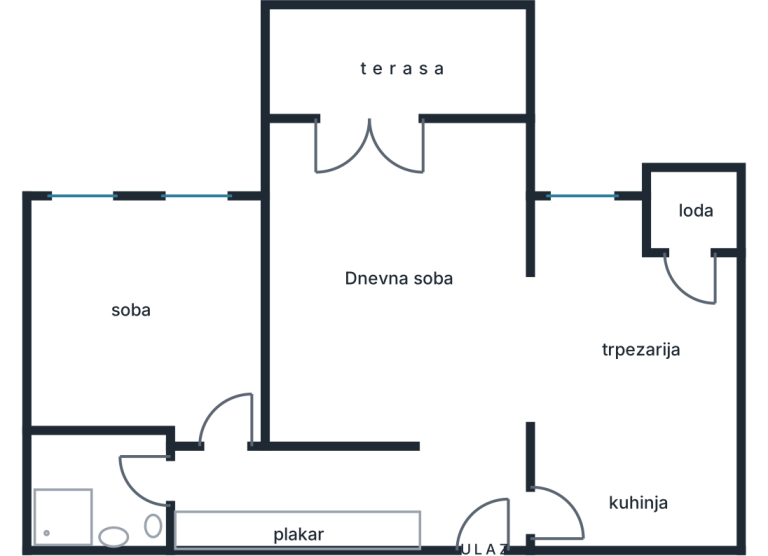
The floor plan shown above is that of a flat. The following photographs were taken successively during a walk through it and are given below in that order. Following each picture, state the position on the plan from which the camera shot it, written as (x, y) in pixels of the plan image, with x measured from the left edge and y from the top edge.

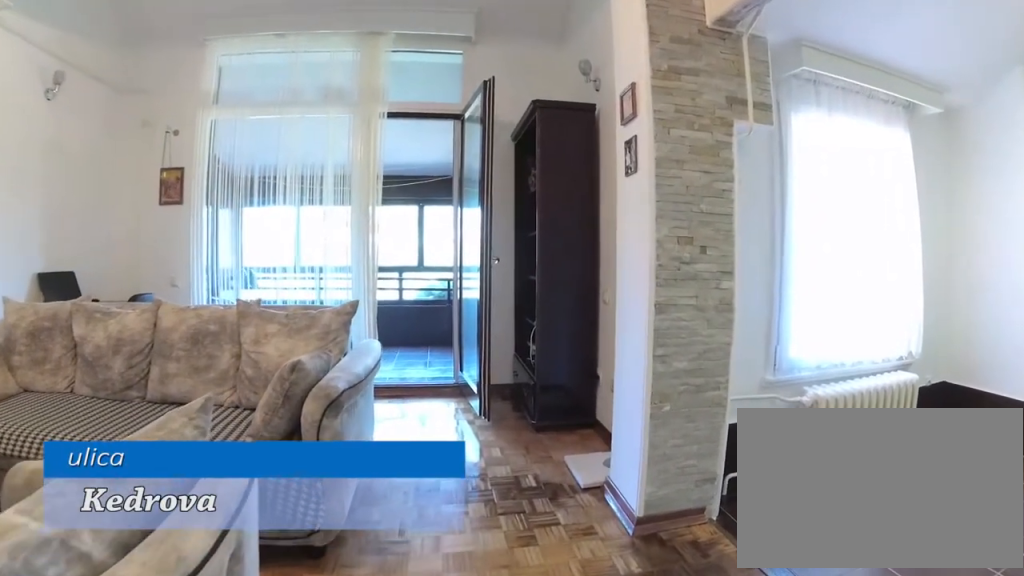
(446, 362)
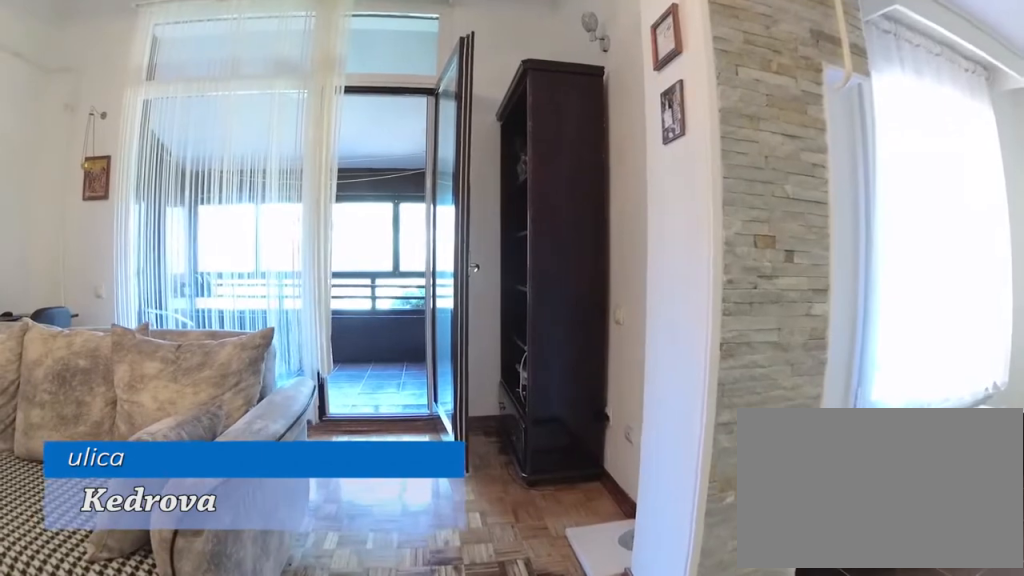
(435, 325)
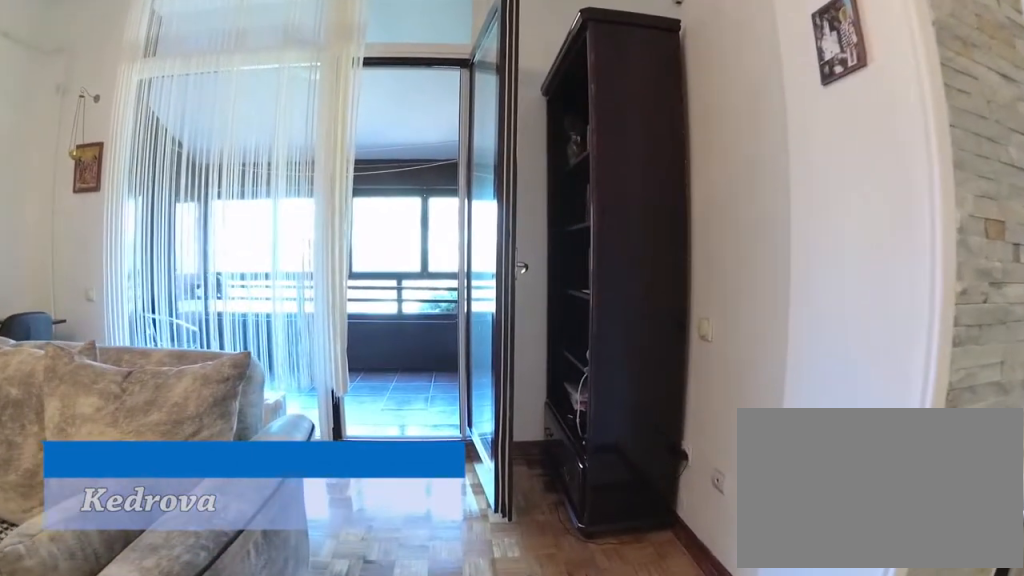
(427, 296)
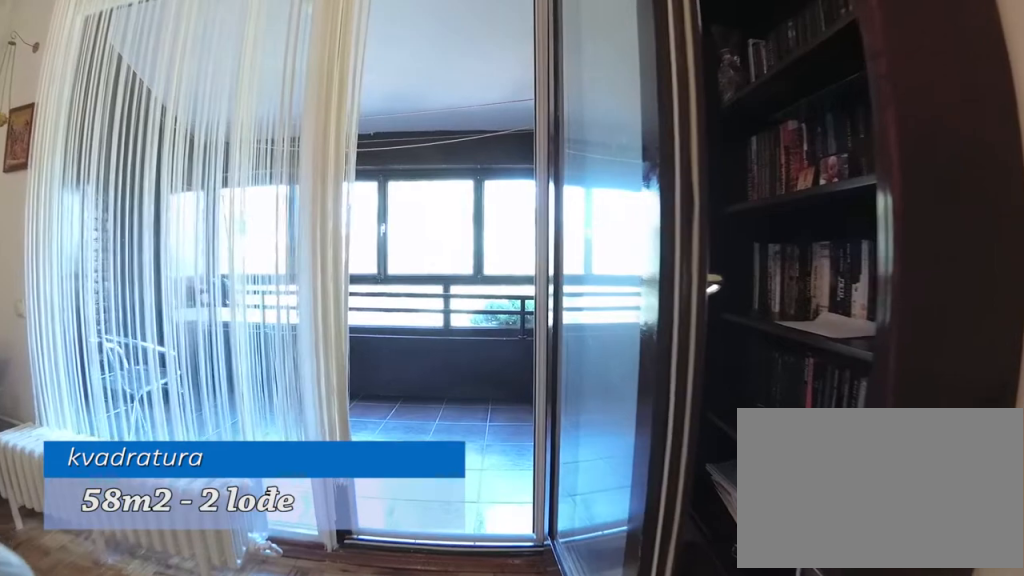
(408, 233)
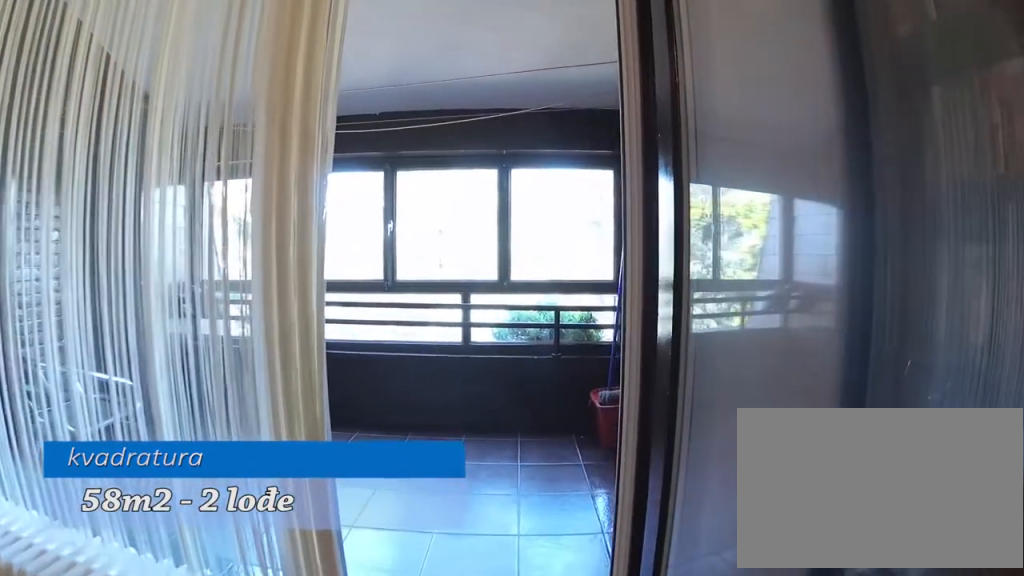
(397, 195)
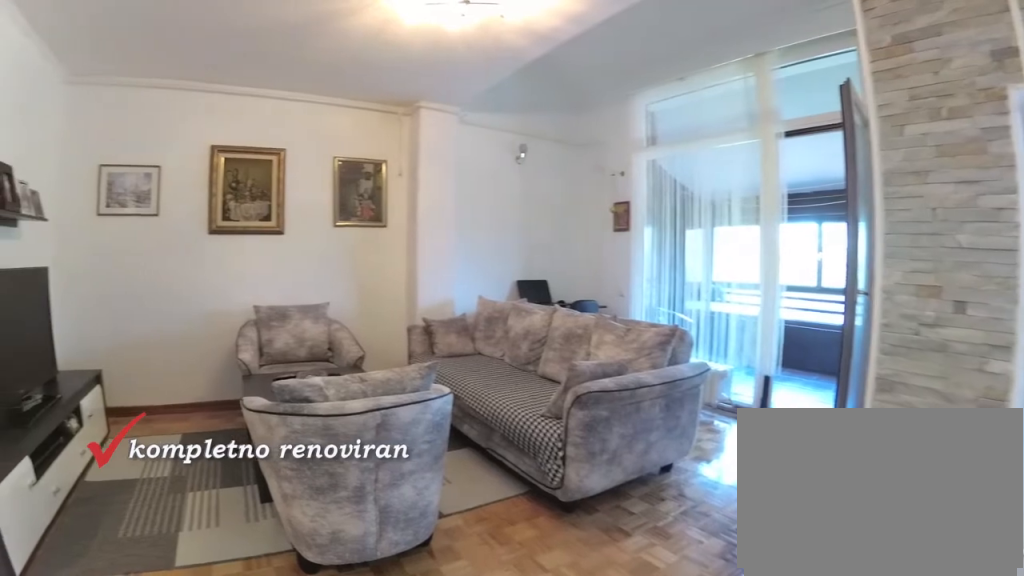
(552, 359)
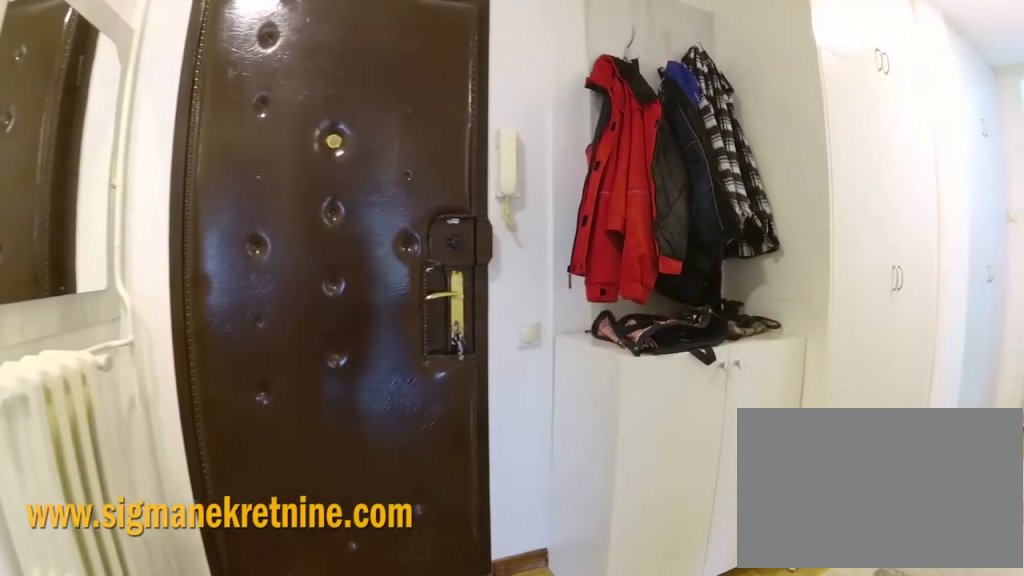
(467, 454)
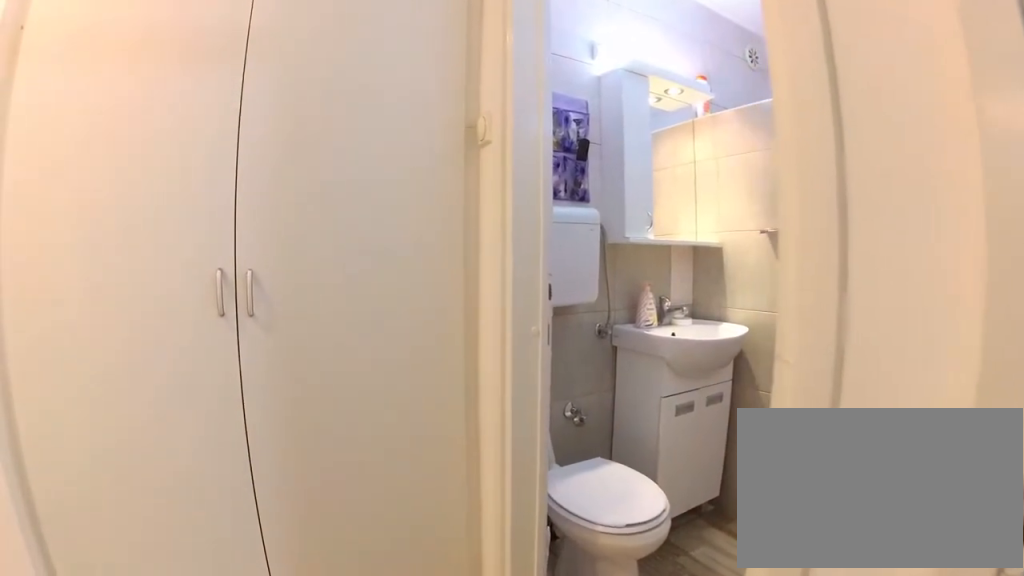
(211, 399)
